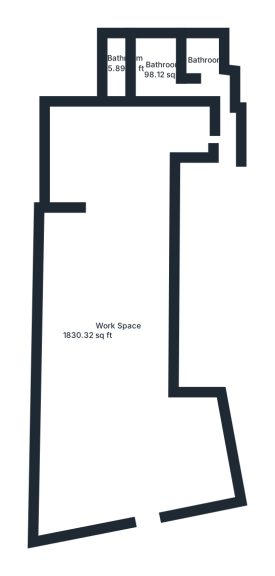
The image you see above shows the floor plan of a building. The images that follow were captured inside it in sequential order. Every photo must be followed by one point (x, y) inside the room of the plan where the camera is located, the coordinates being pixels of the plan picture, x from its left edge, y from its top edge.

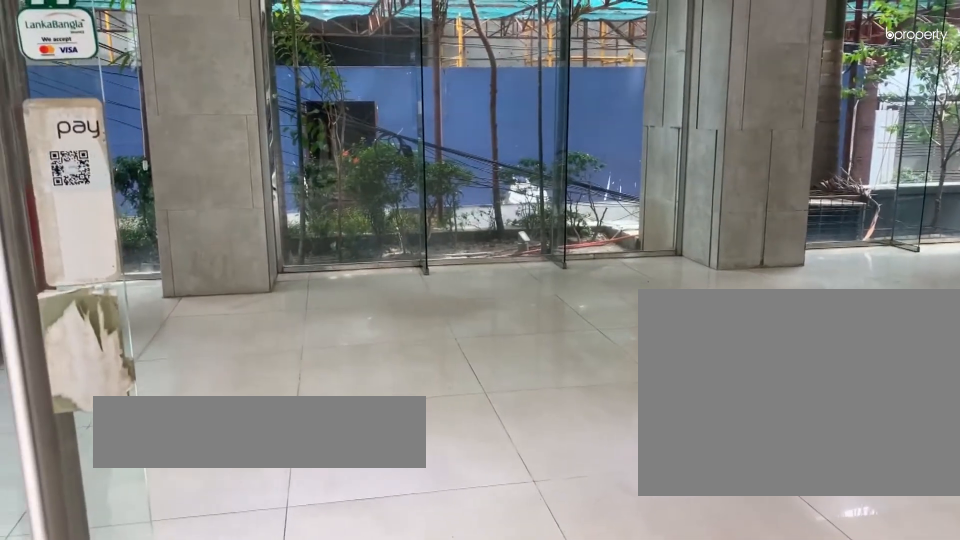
(110, 445)
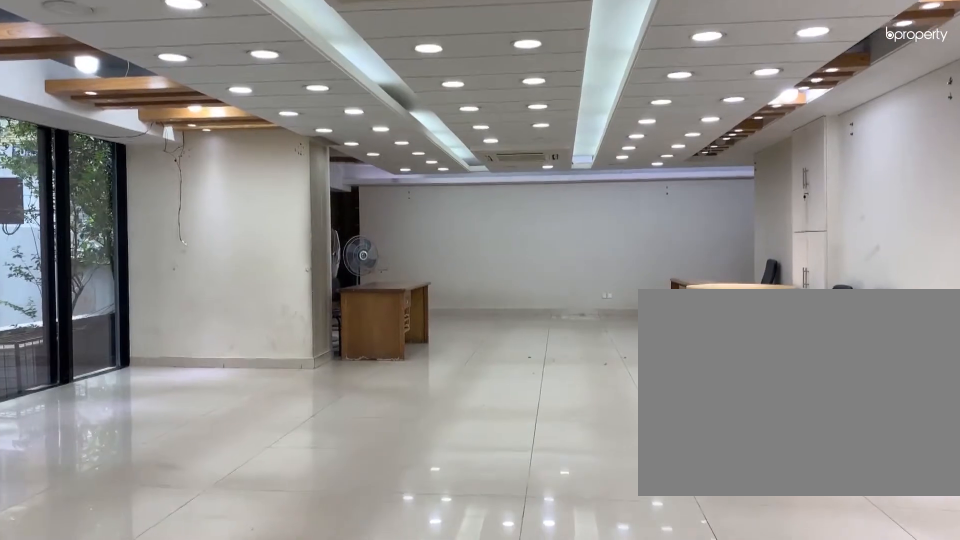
(106, 308)
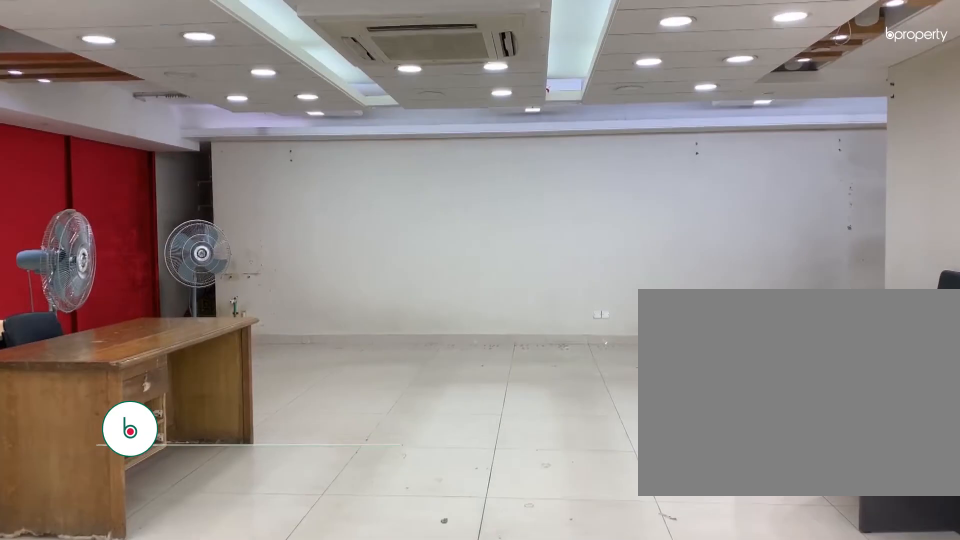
(106, 290)
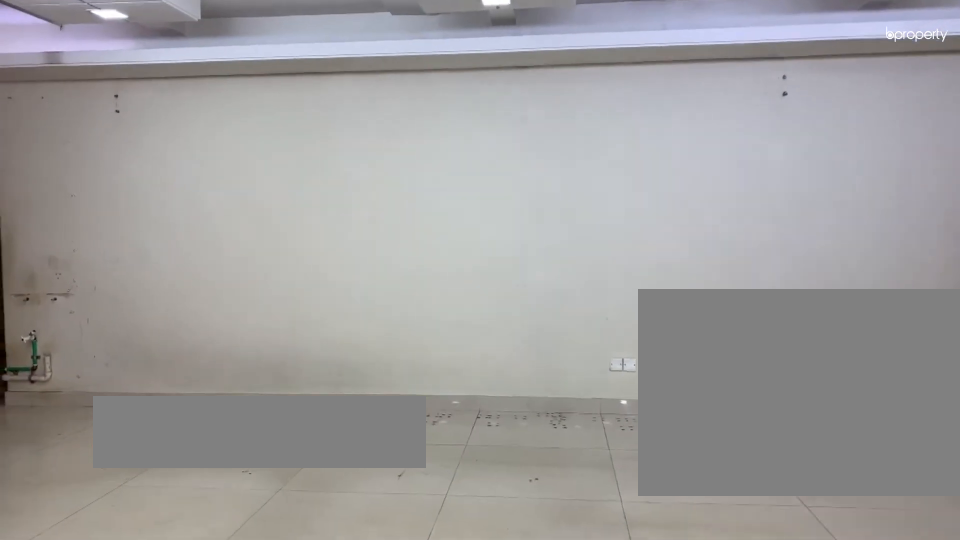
(115, 159)
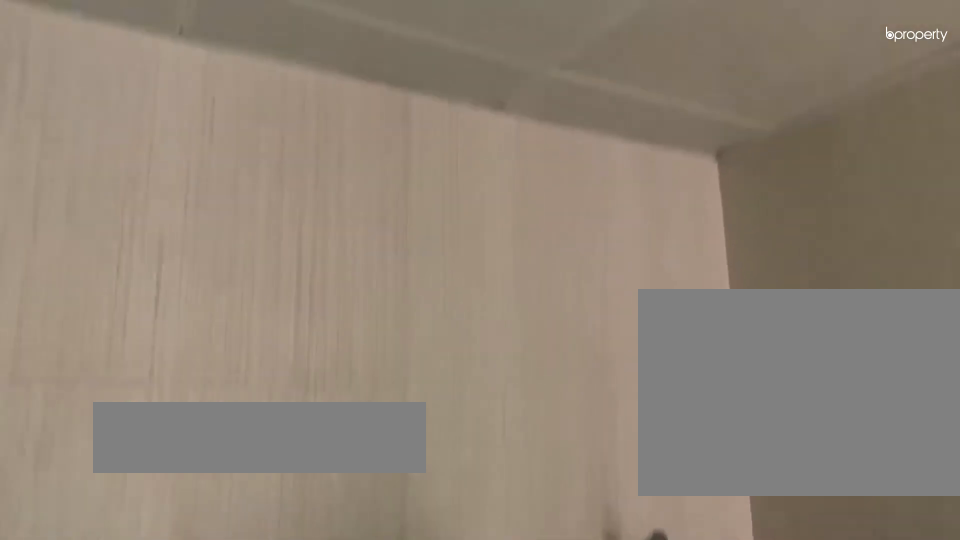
(153, 68)
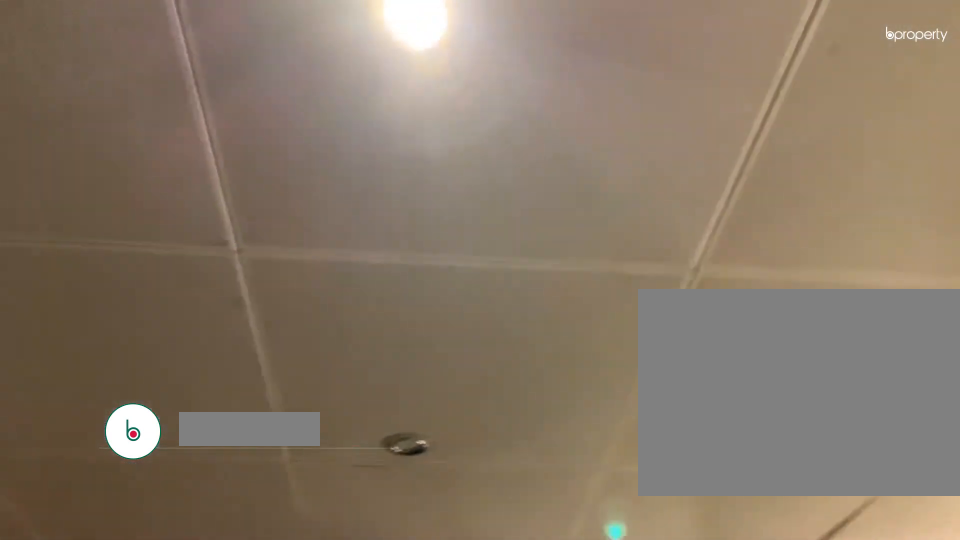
(153, 68)
